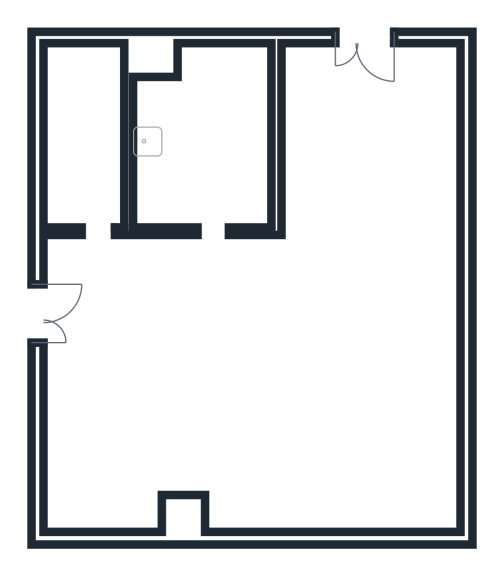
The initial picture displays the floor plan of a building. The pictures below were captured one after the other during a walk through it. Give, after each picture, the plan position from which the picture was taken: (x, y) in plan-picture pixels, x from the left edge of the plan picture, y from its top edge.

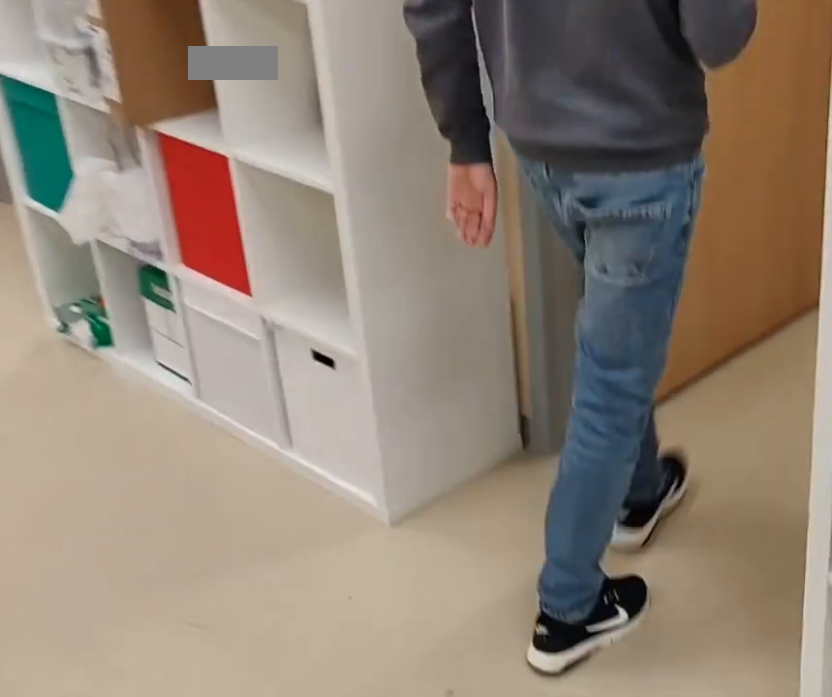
(224, 251)
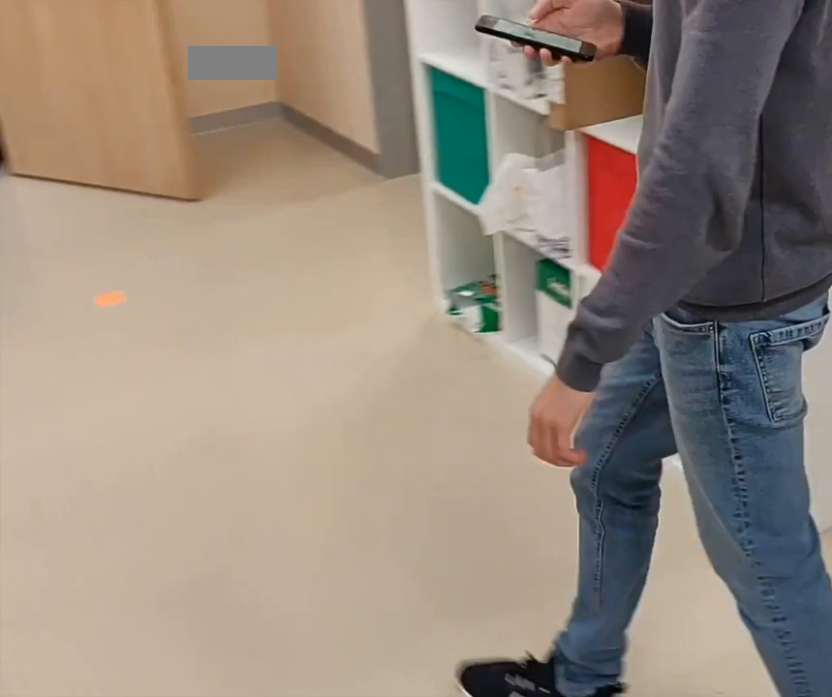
(199, 234)
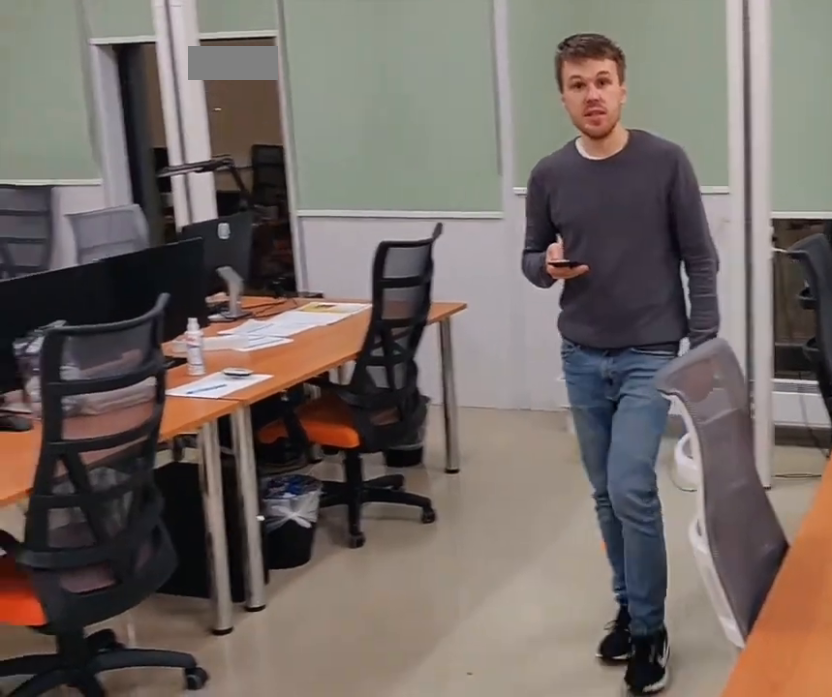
(234, 415)
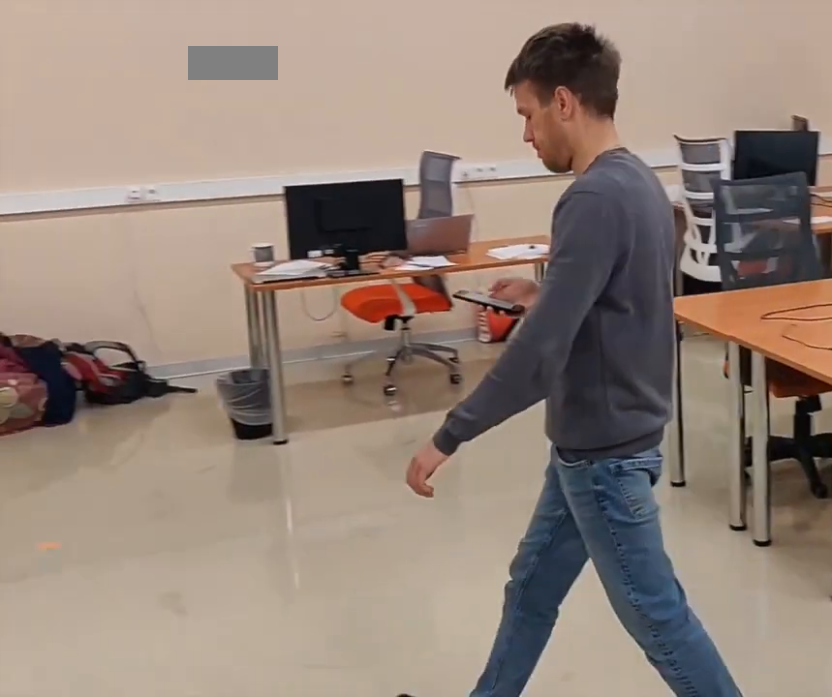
(265, 302)
